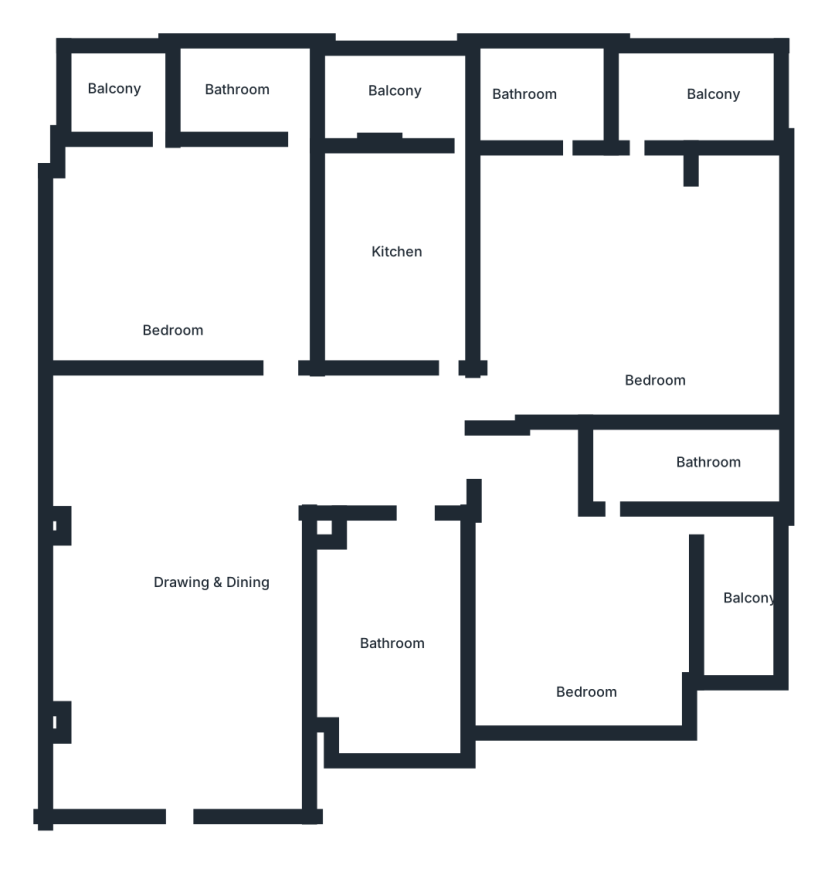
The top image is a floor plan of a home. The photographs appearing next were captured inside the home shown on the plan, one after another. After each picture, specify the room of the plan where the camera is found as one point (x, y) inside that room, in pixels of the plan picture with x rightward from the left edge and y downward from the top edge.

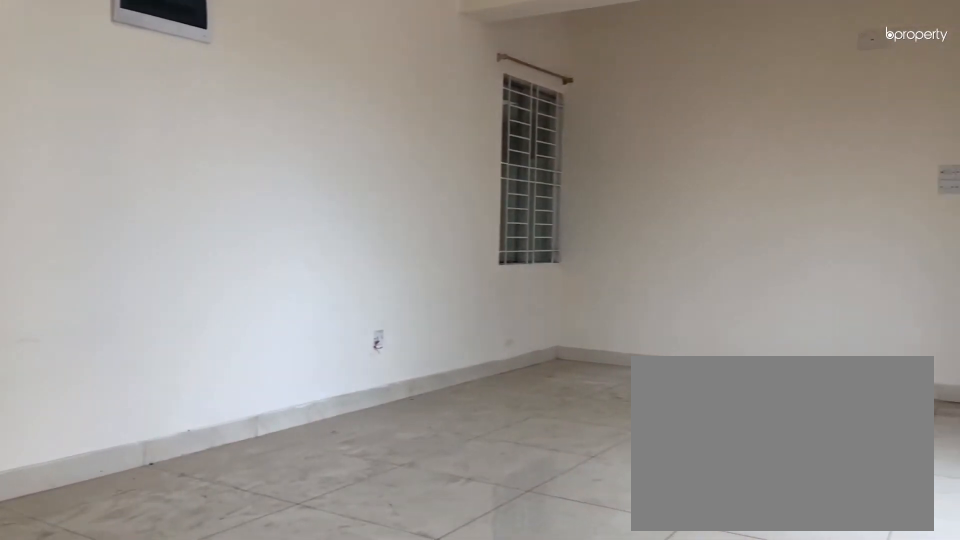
(215, 541)
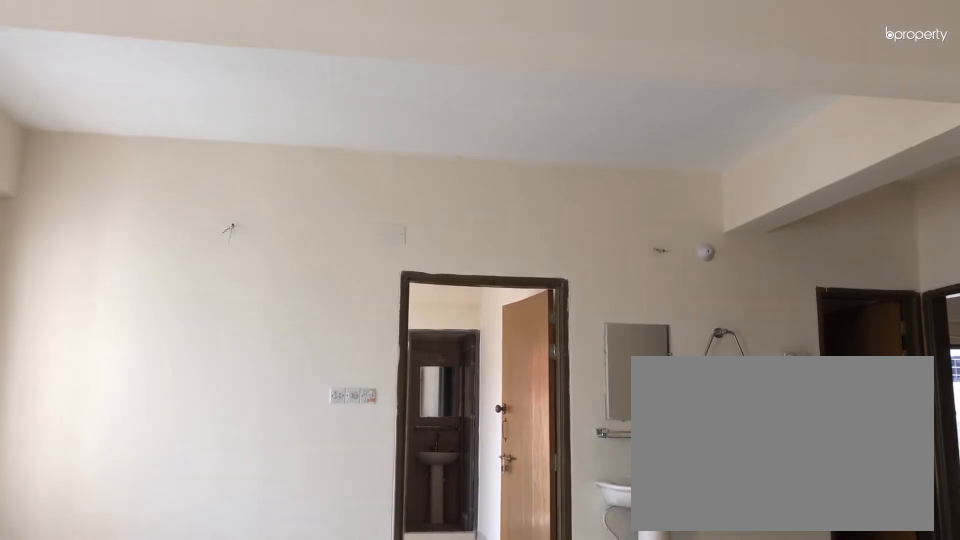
(216, 540)
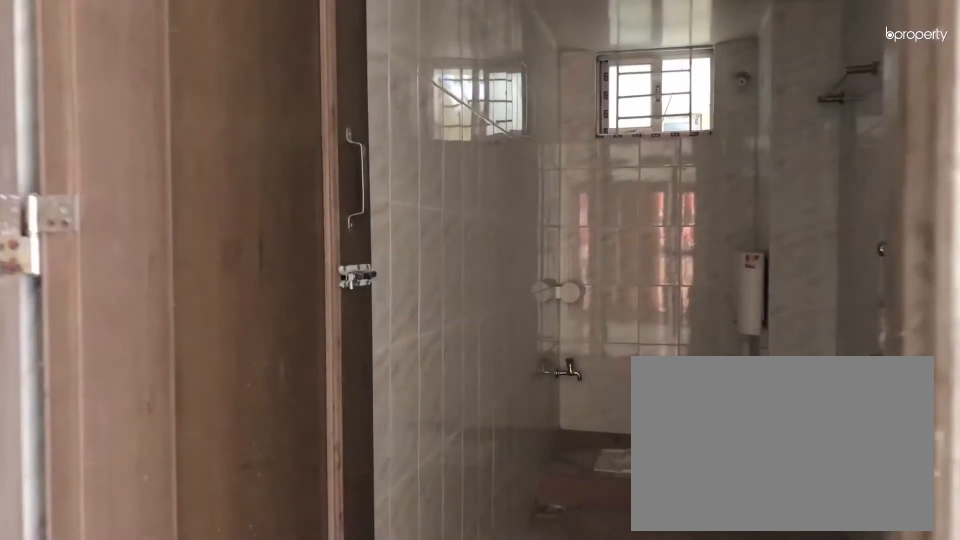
(386, 625)
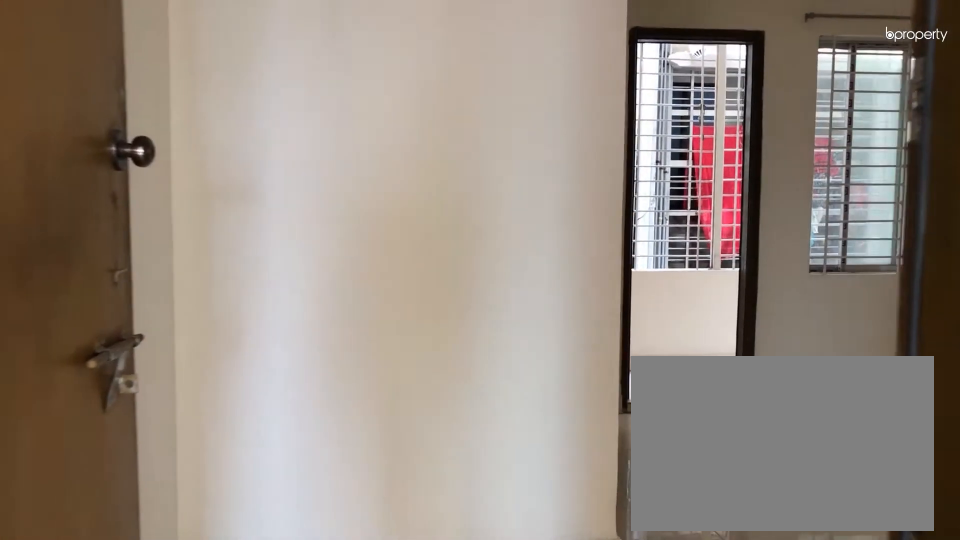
(501, 456)
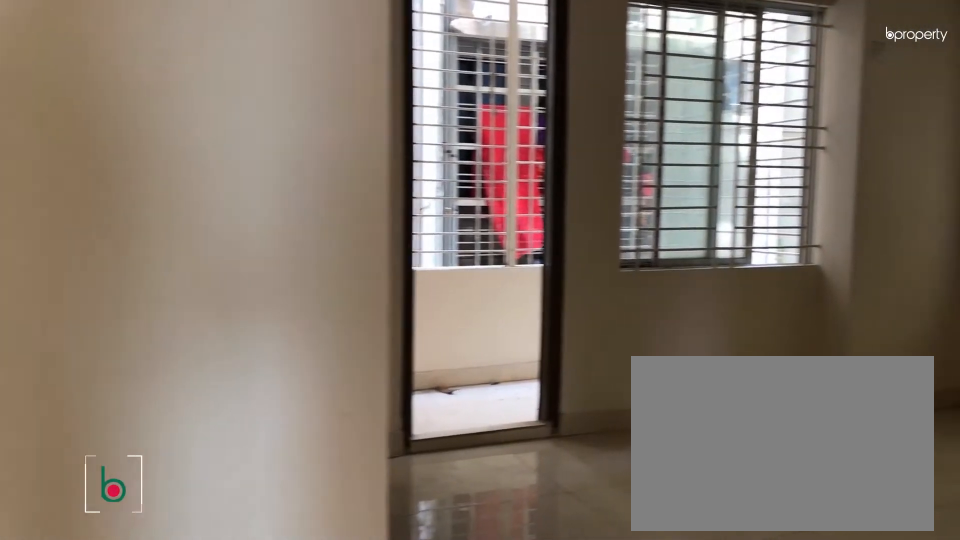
(587, 626)
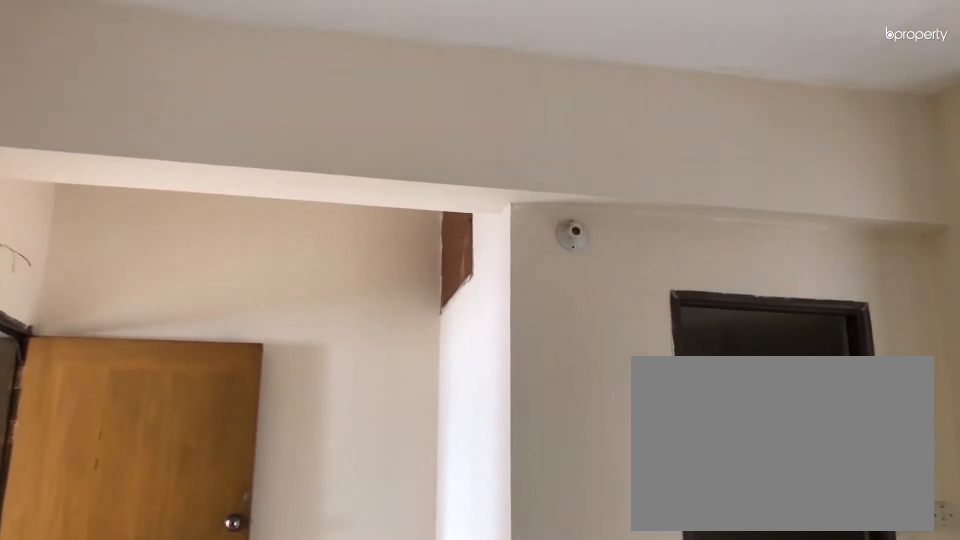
(588, 625)
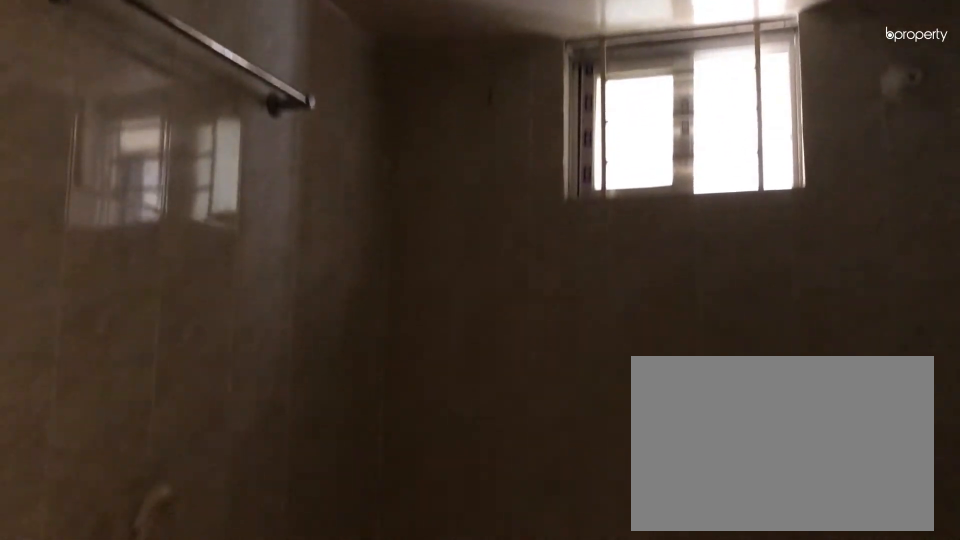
(677, 461)
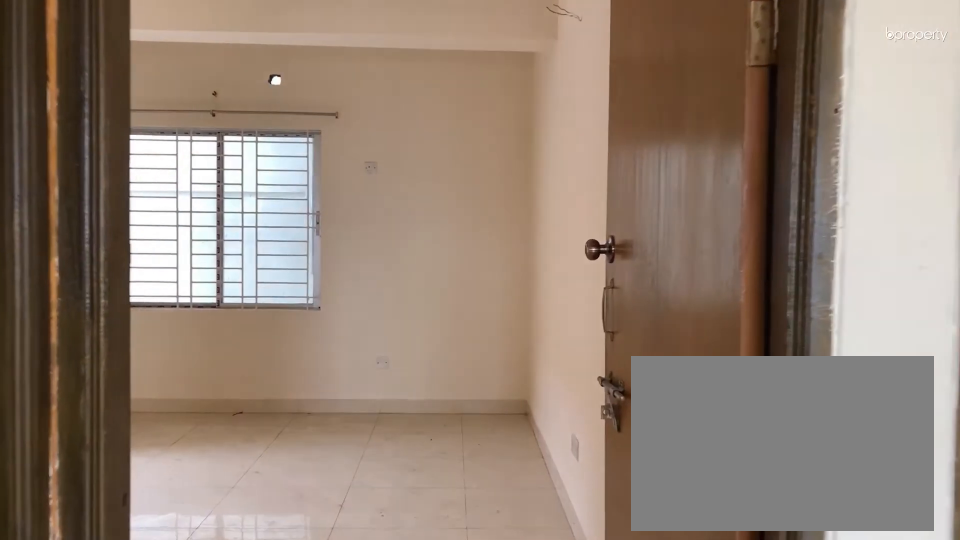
(462, 410)
